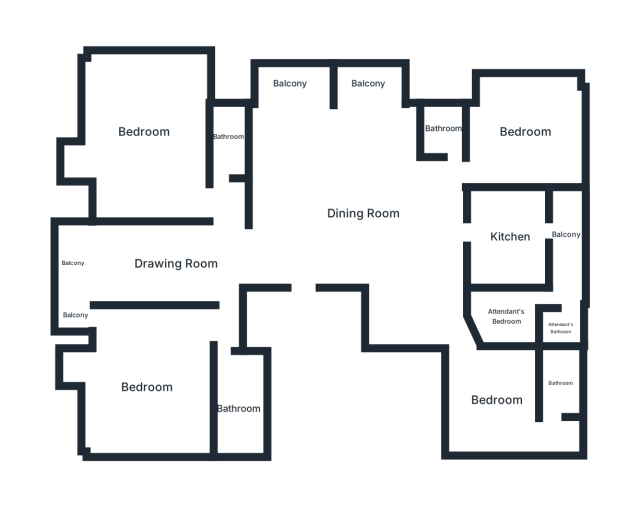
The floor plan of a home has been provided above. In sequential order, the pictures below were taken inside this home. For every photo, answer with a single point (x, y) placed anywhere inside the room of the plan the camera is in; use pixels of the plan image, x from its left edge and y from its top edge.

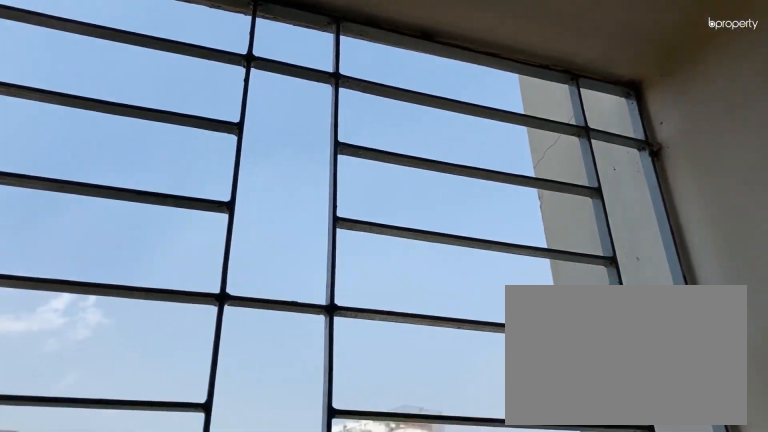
(368, 85)
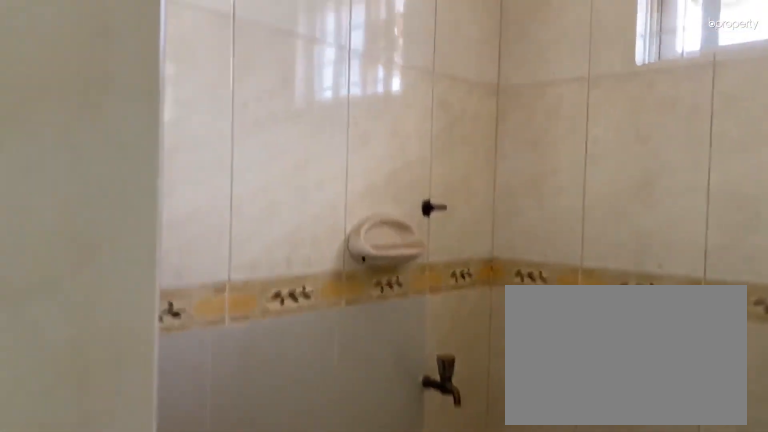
(445, 129)
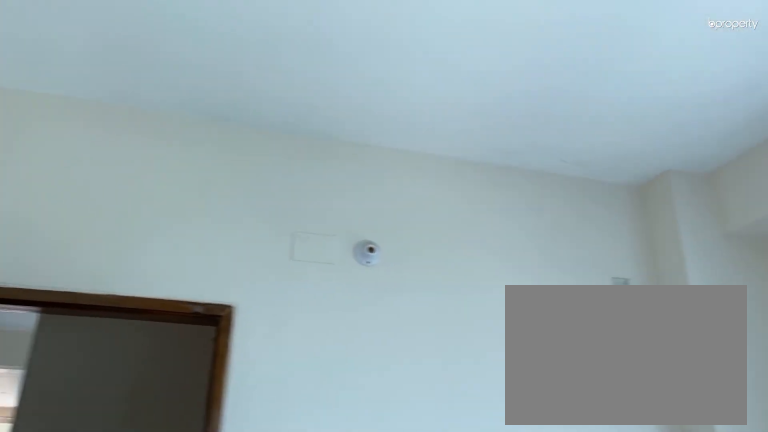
(524, 131)
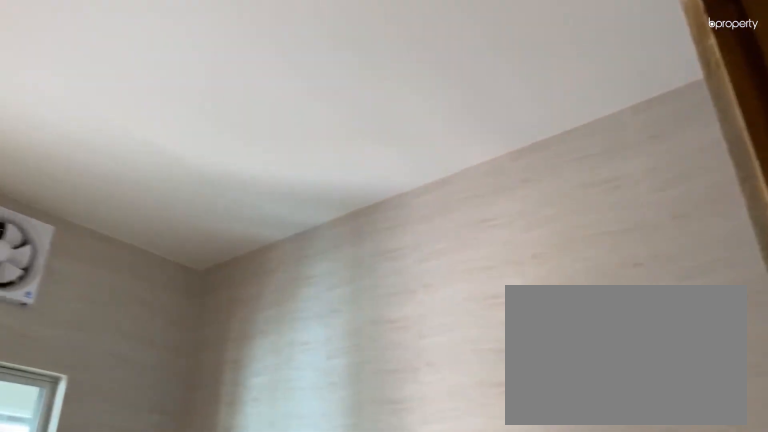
(510, 237)
